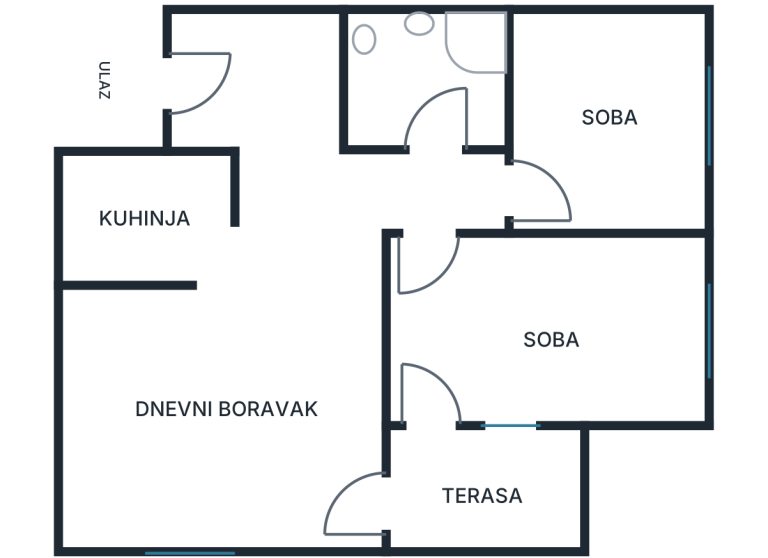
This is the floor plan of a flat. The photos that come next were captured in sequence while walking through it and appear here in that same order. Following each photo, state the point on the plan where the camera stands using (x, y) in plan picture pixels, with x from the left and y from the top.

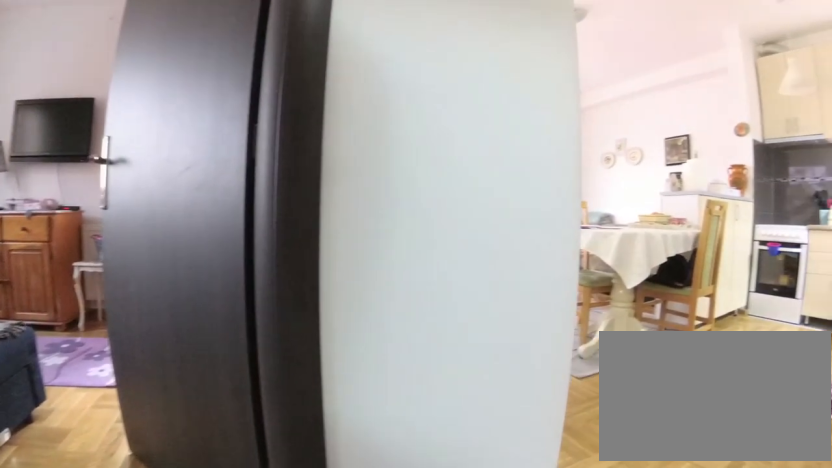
(446, 167)
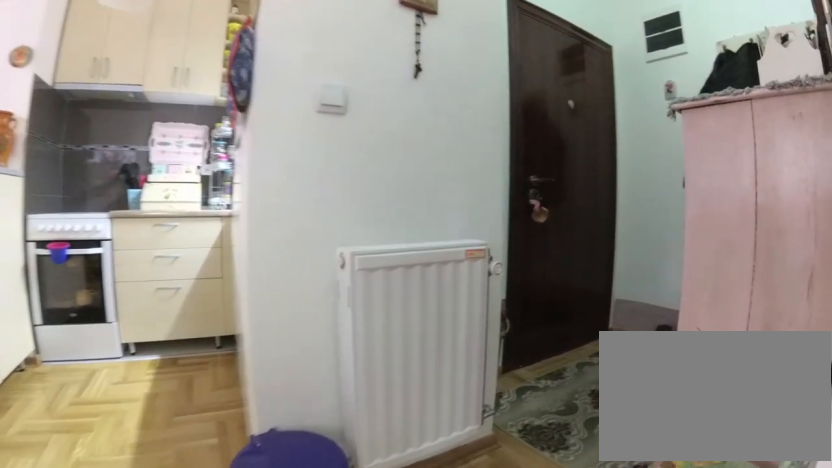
(330, 179)
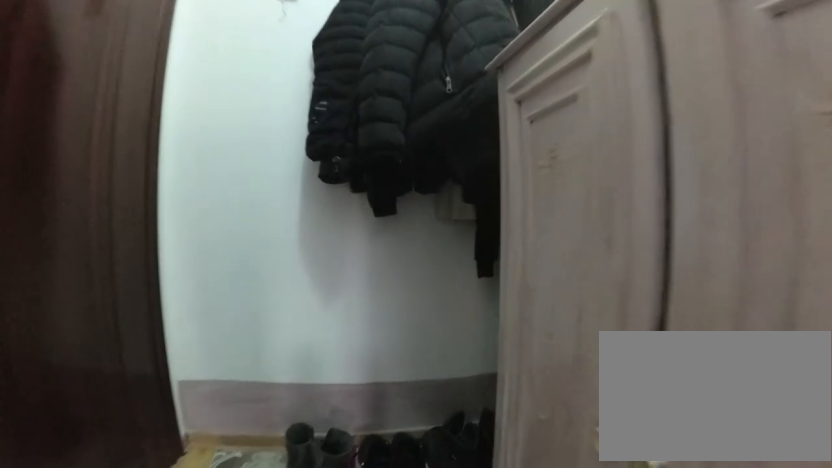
(308, 136)
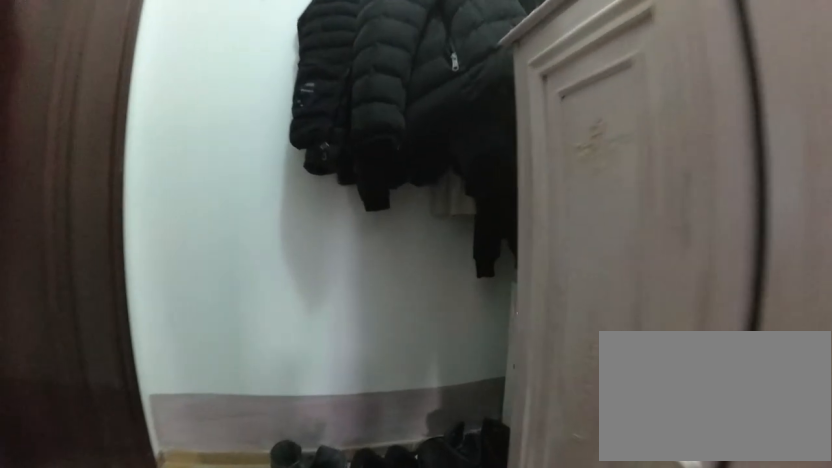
(309, 127)
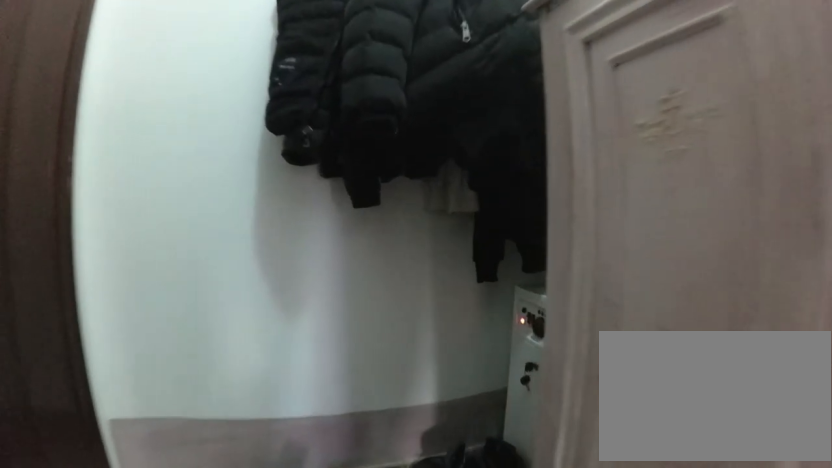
(307, 118)
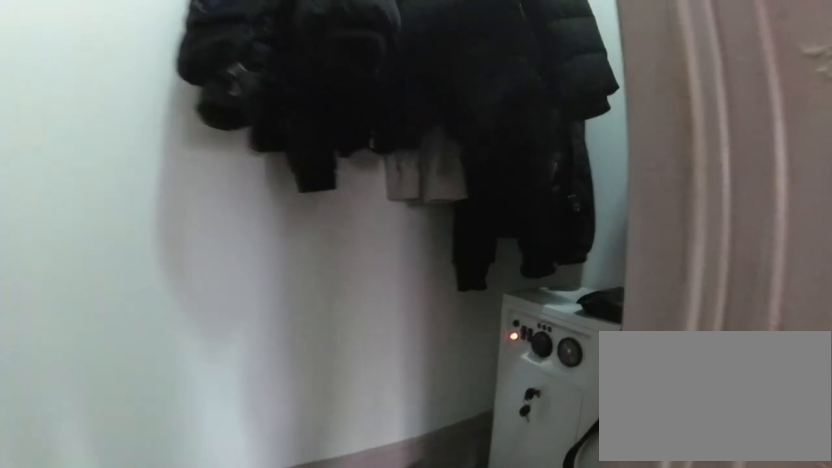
(300, 104)
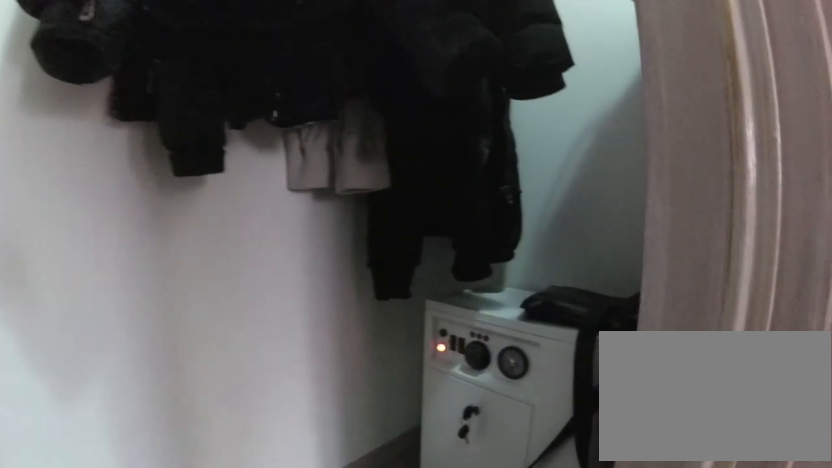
(297, 98)
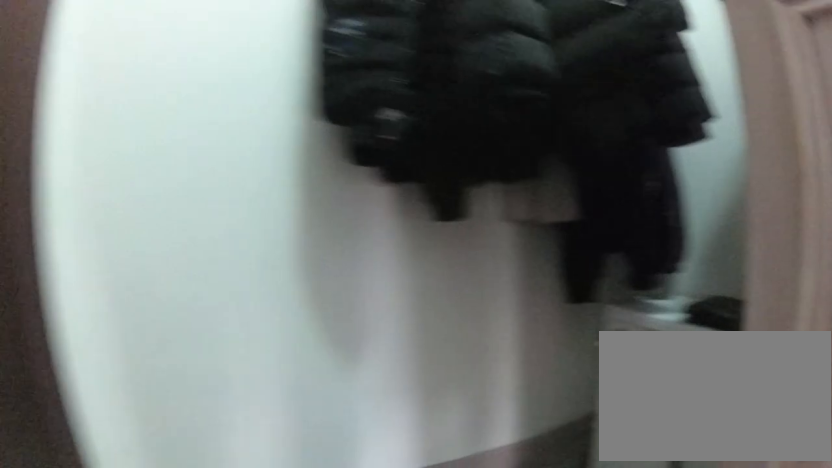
(288, 87)
